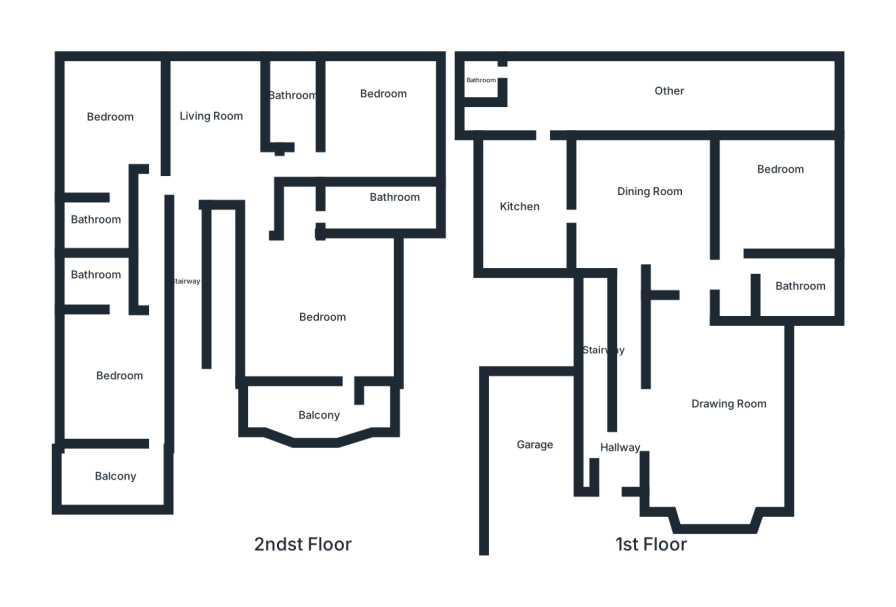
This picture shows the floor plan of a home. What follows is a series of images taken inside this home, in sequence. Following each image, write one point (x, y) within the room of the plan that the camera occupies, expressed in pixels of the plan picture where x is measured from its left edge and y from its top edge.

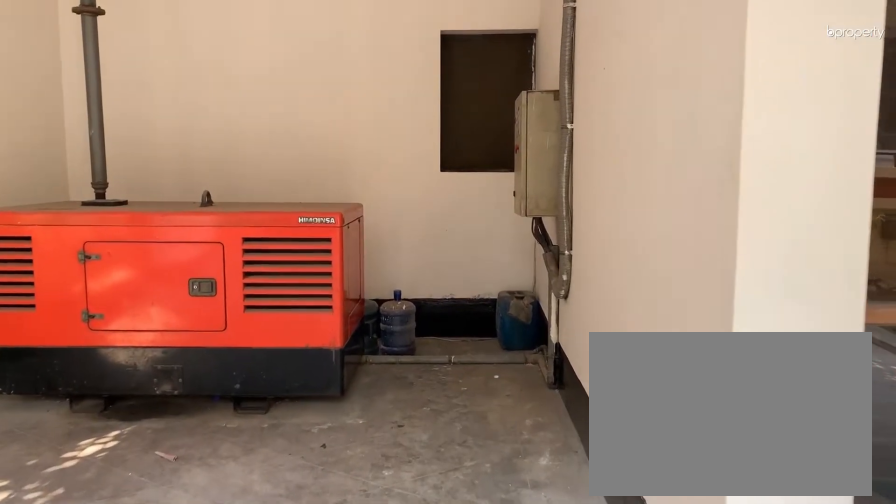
(534, 456)
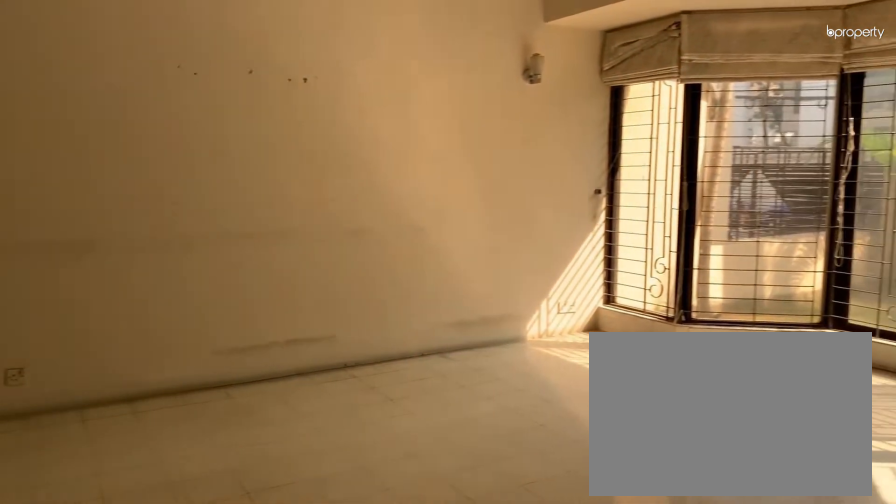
(719, 409)
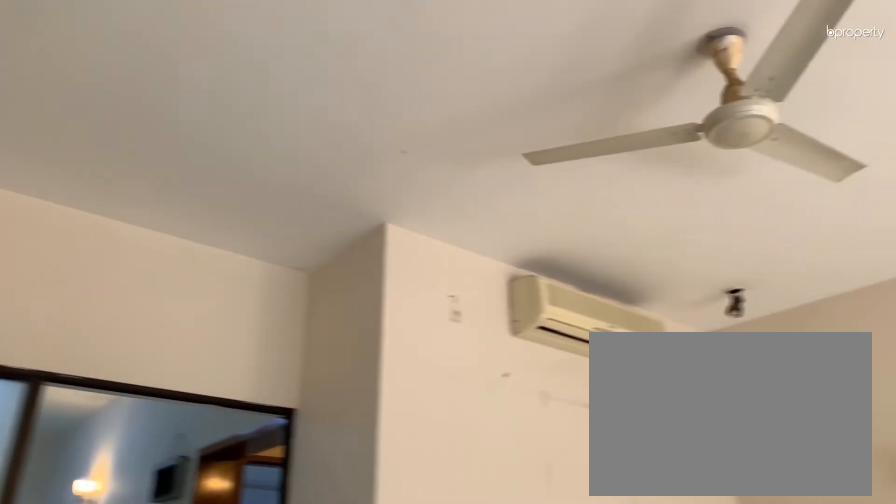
(719, 409)
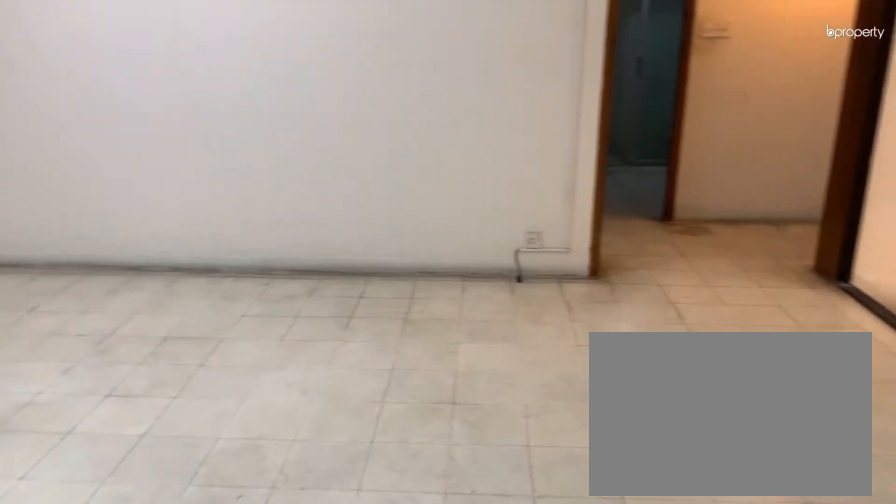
(653, 197)
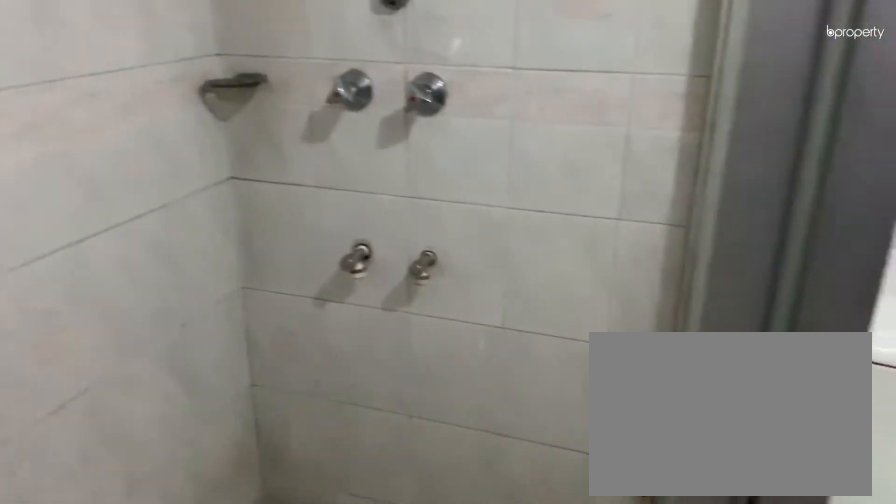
(793, 287)
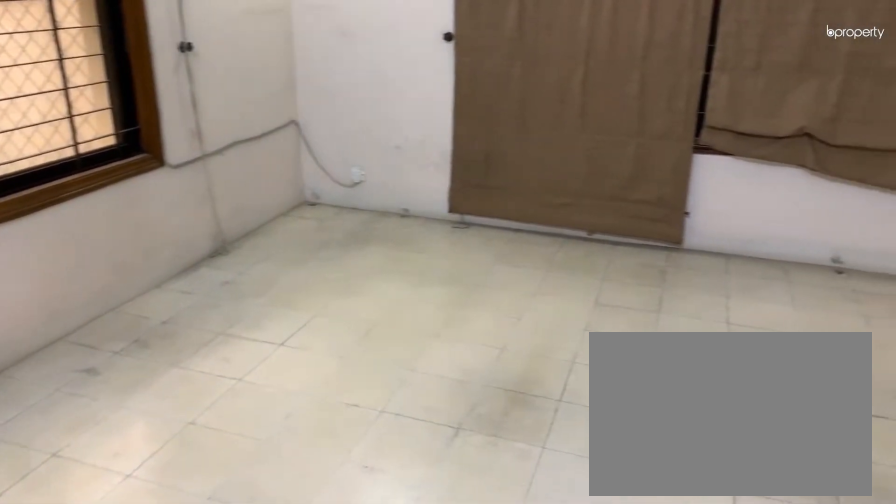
(766, 187)
